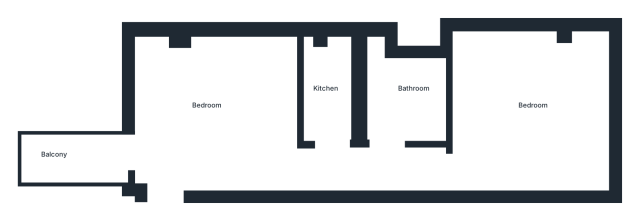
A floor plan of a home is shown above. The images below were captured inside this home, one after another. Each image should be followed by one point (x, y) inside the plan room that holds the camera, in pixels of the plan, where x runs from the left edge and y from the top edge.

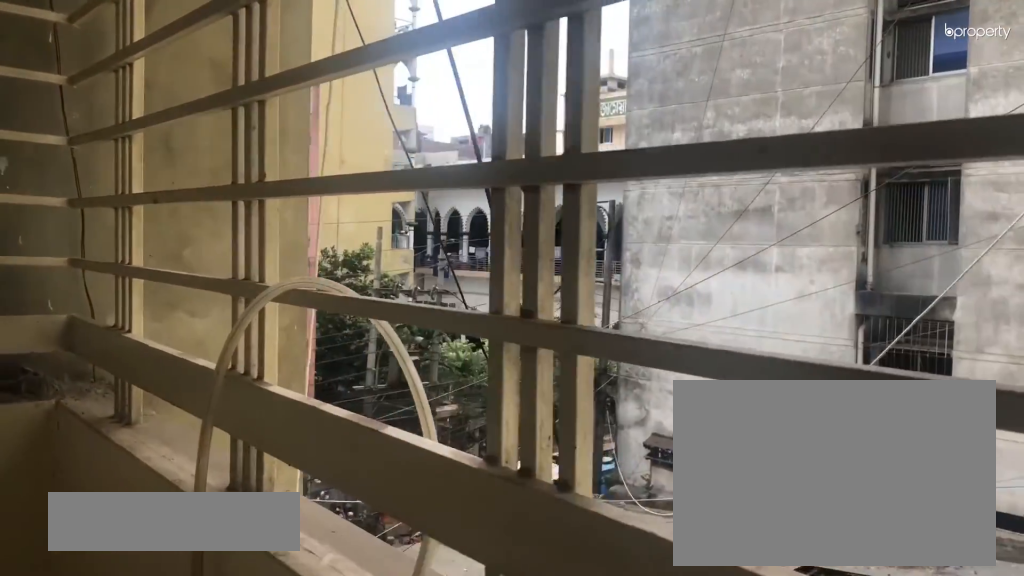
(76, 156)
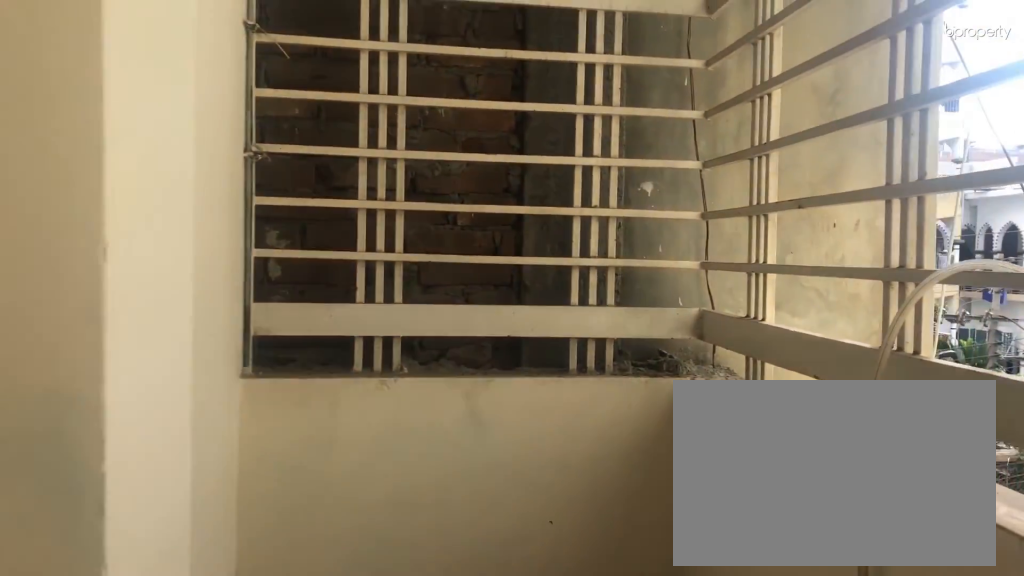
(76, 156)
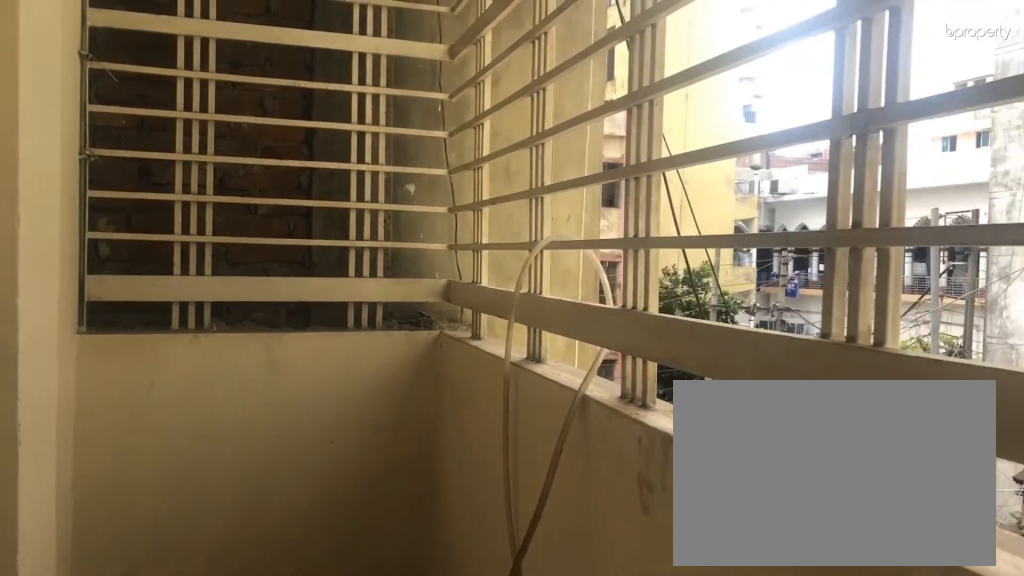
(76, 156)
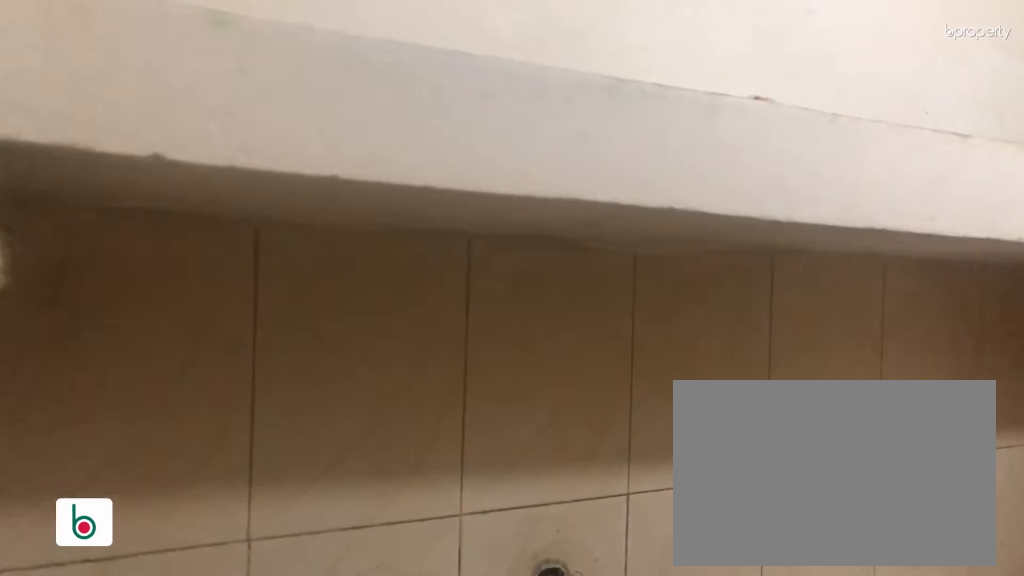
(328, 96)
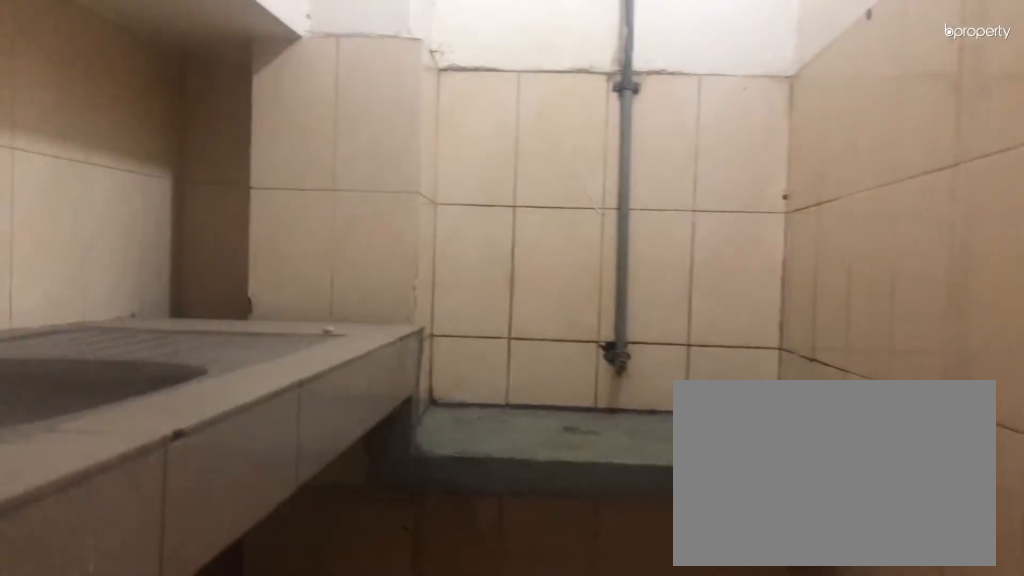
(328, 96)
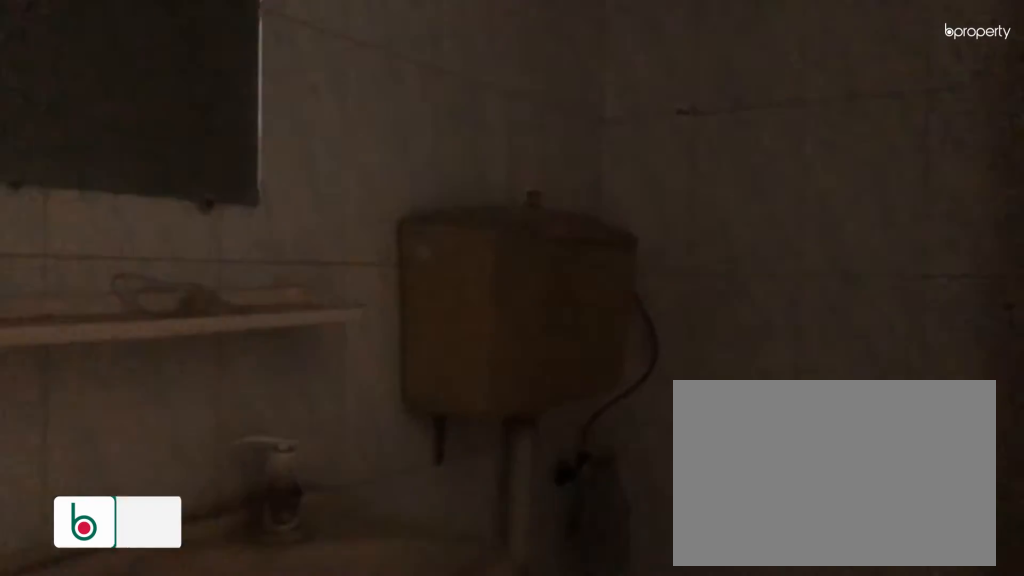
(402, 102)
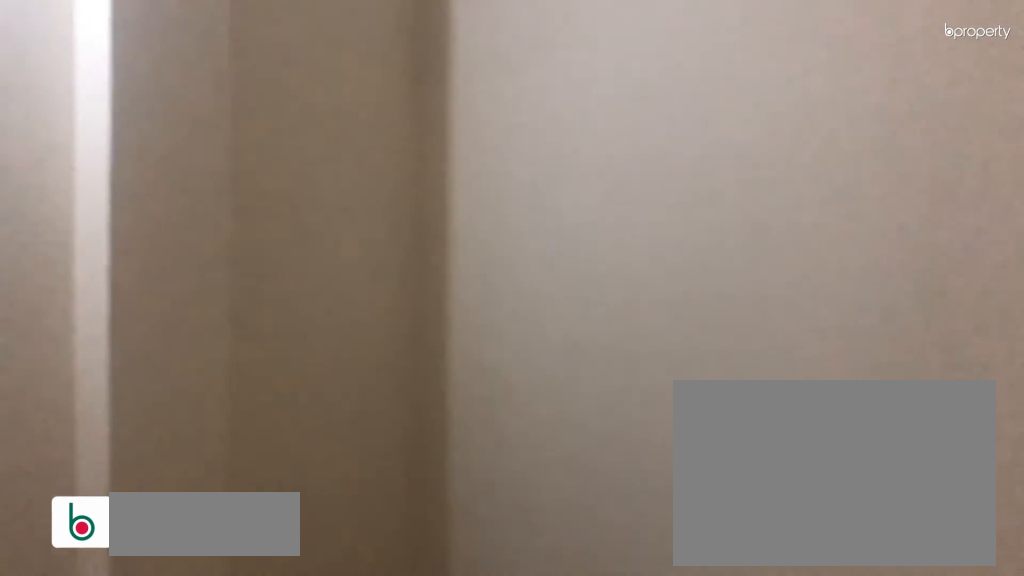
(522, 105)
